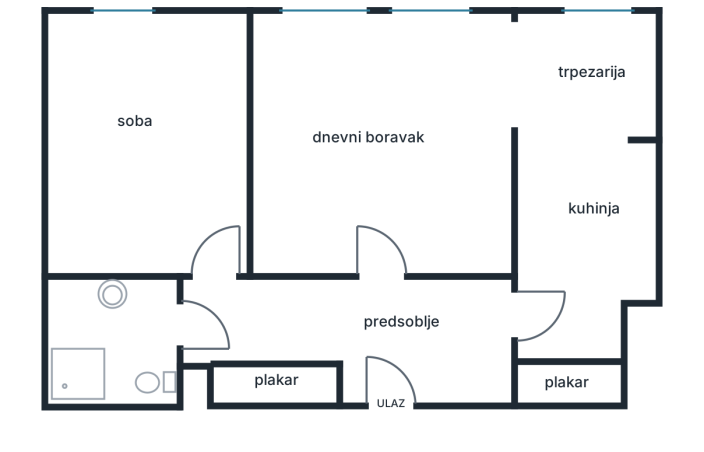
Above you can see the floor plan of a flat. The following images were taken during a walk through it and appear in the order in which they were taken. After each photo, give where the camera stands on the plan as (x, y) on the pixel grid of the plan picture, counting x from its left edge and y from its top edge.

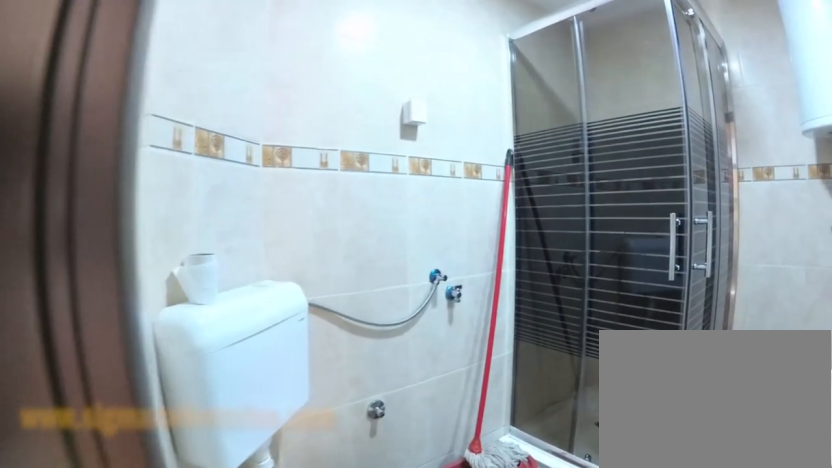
(206, 294)
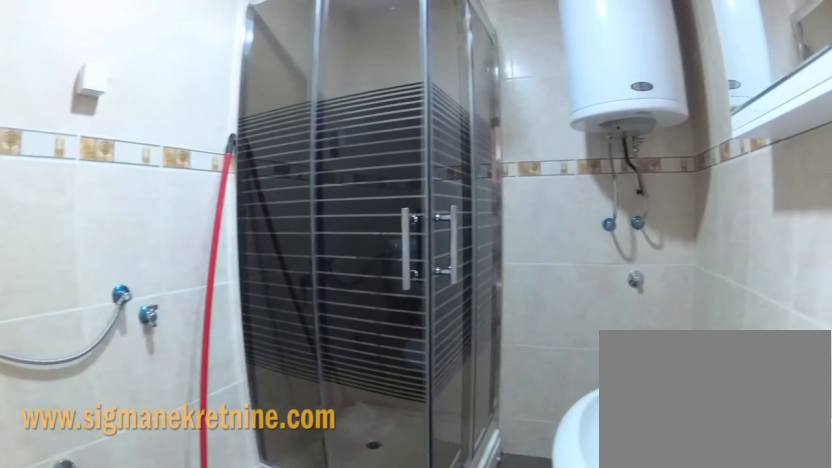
(197, 307)
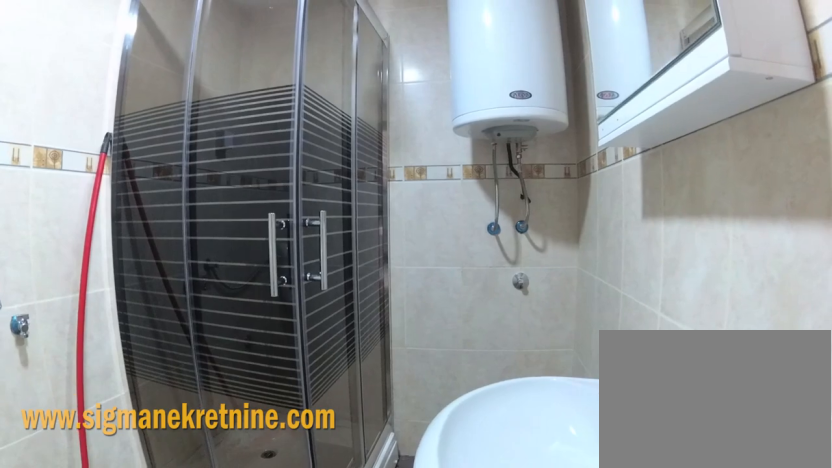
(188, 318)
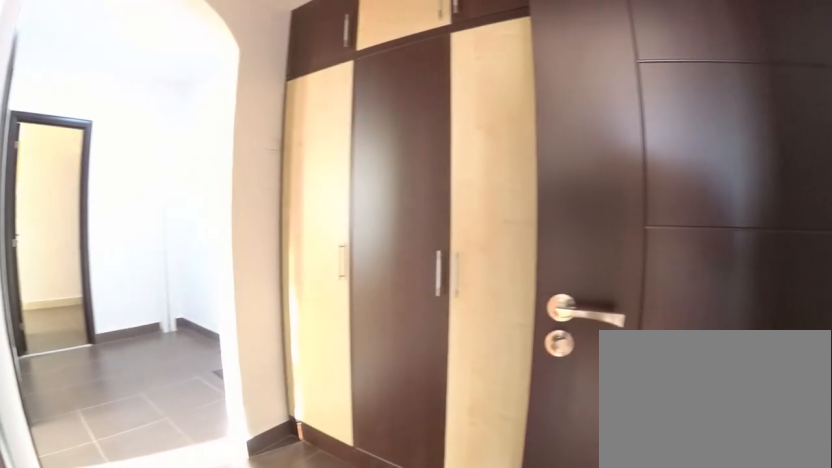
(169, 317)
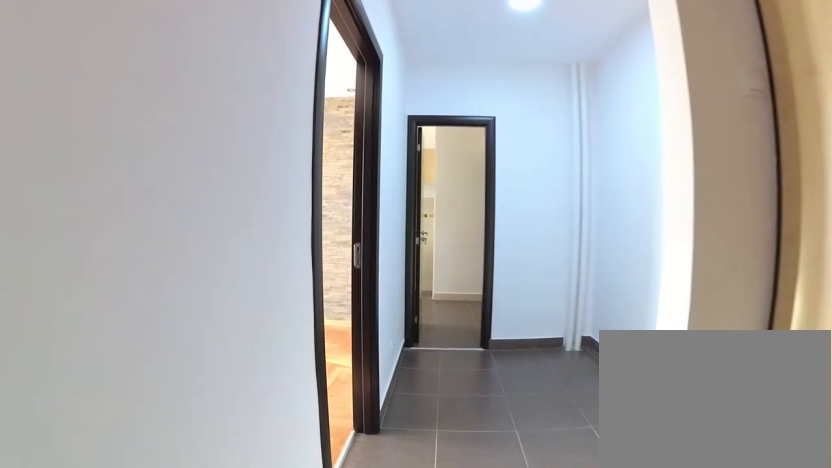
(244, 321)
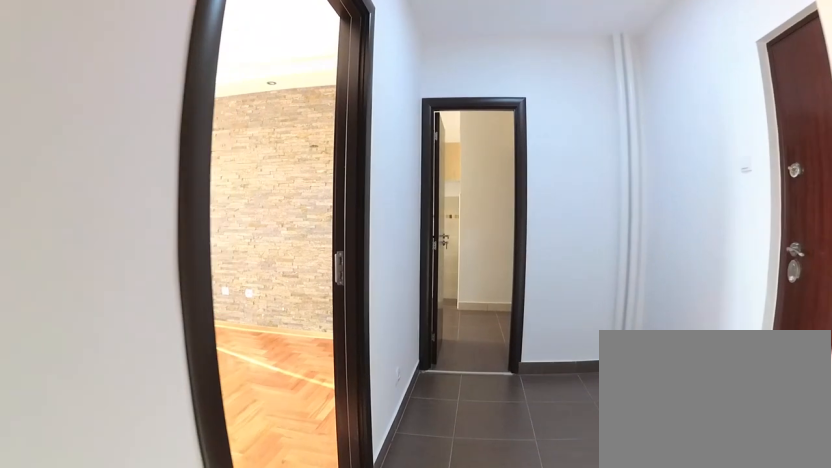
(295, 324)
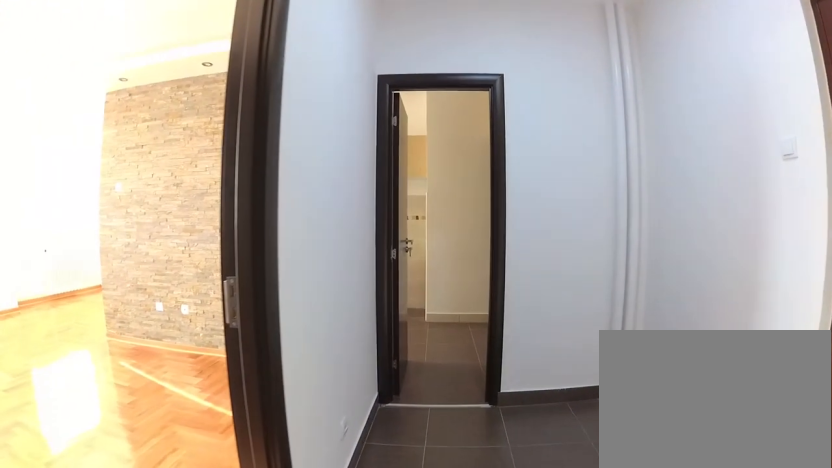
(340, 331)
